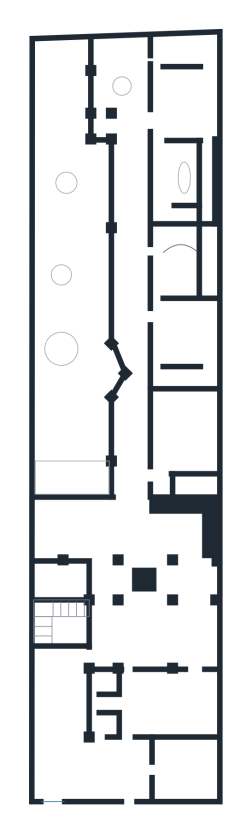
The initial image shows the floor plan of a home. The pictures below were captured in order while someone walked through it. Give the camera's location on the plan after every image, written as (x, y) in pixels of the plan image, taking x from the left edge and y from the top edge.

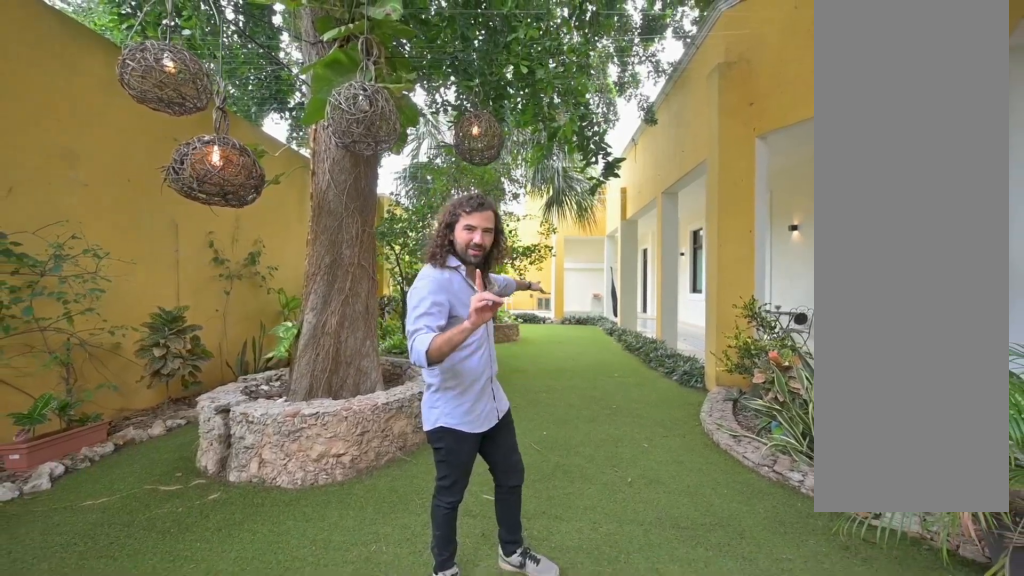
(93, 370)
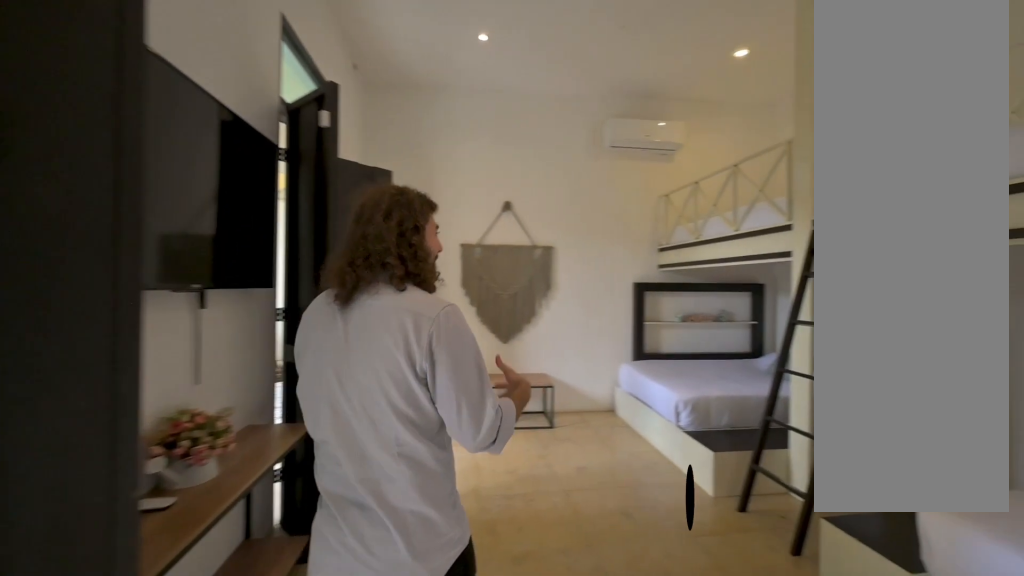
(165, 456)
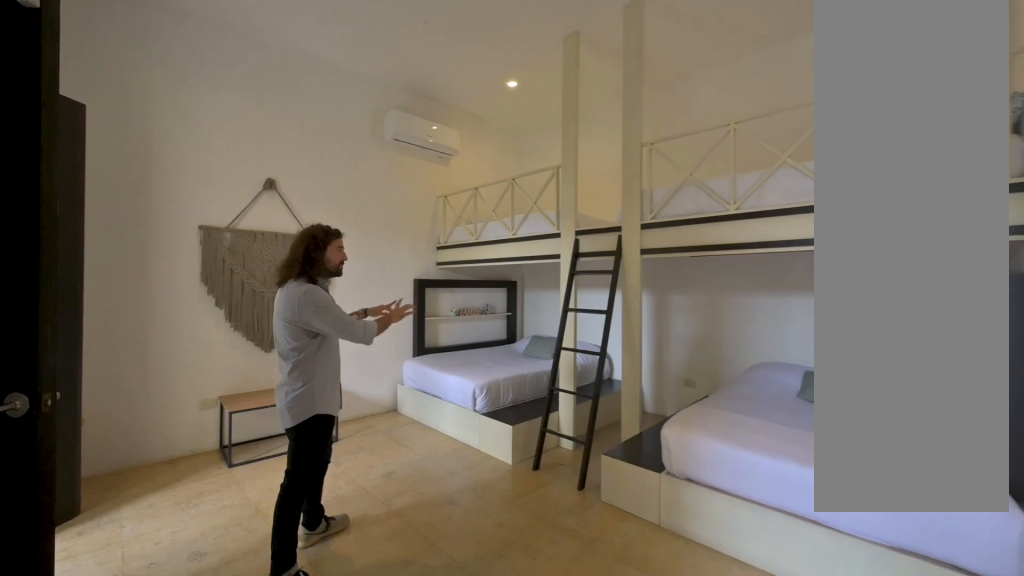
(165, 434)
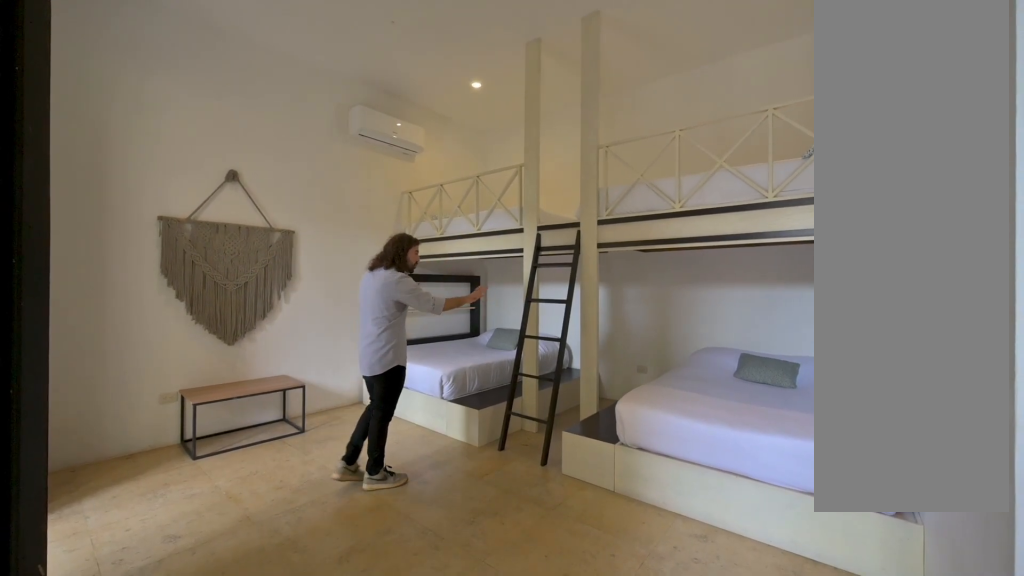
(165, 434)
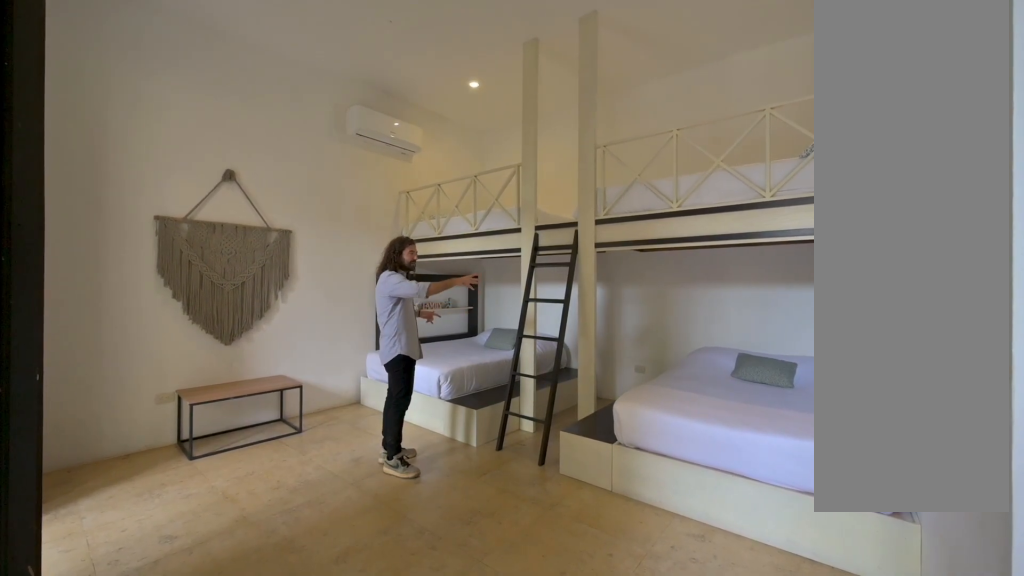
(165, 434)
